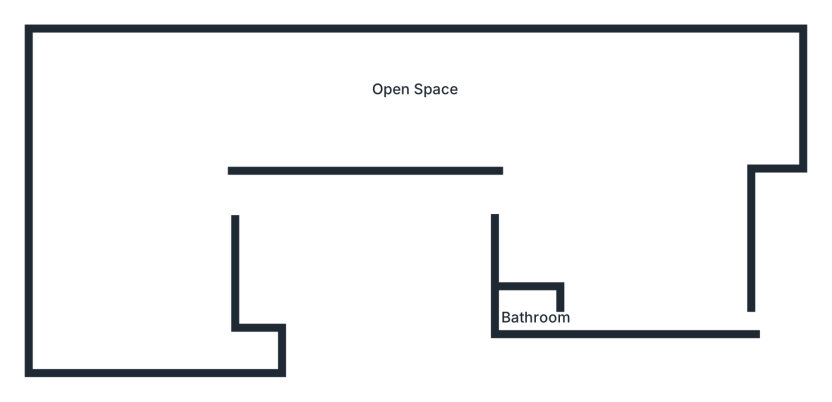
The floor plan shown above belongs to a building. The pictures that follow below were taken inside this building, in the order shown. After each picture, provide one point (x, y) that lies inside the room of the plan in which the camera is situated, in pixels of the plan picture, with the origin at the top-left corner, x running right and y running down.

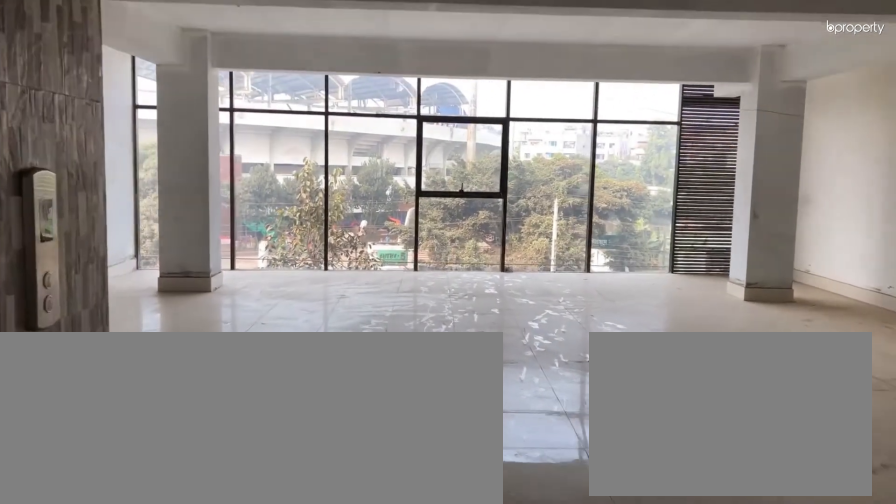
(153, 197)
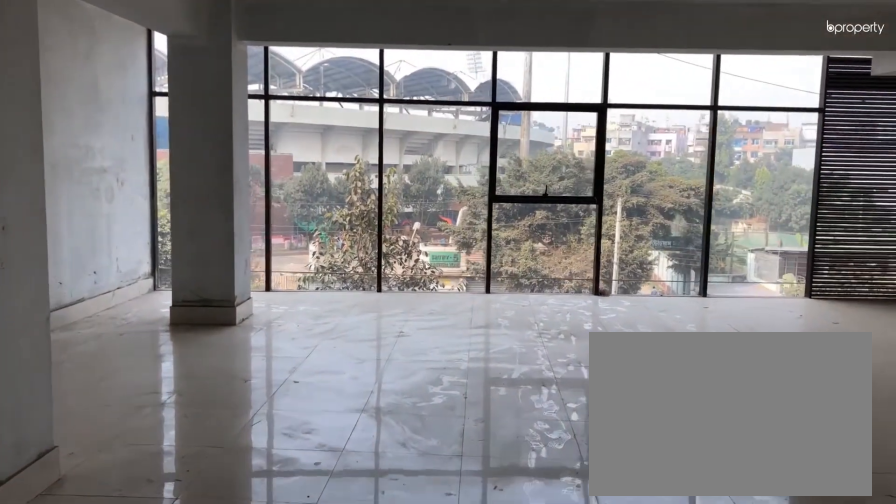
(153, 197)
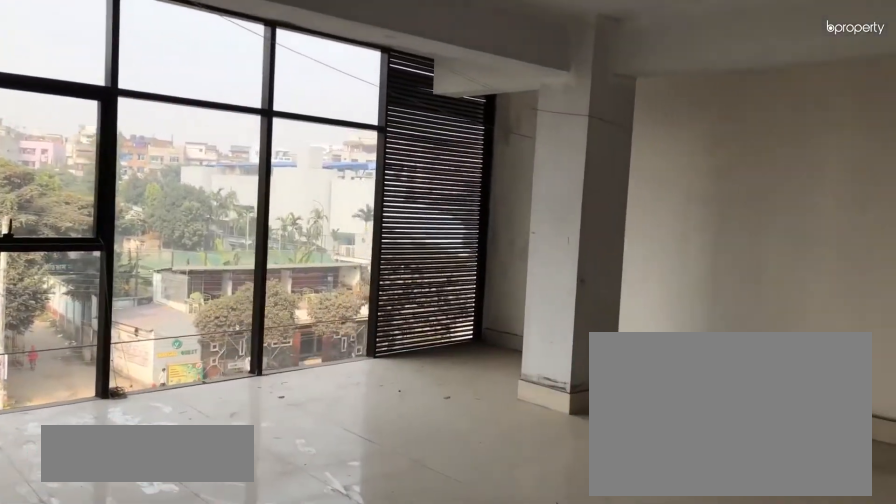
(162, 102)
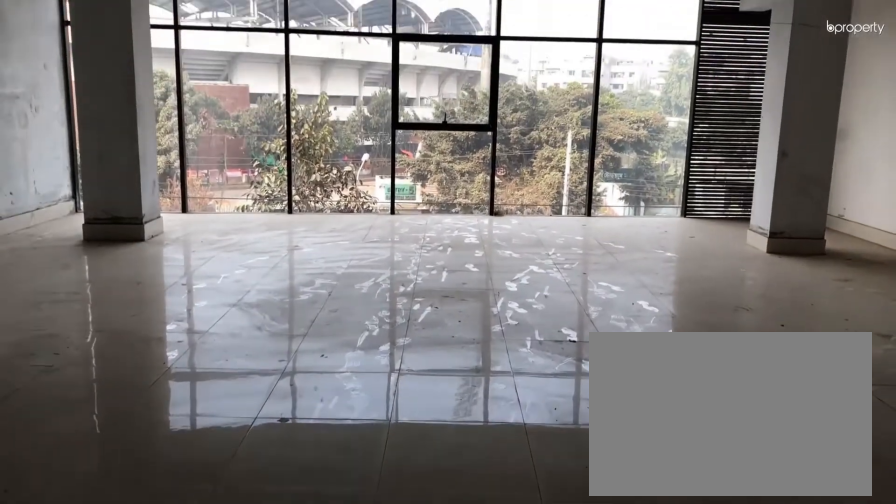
(162, 102)
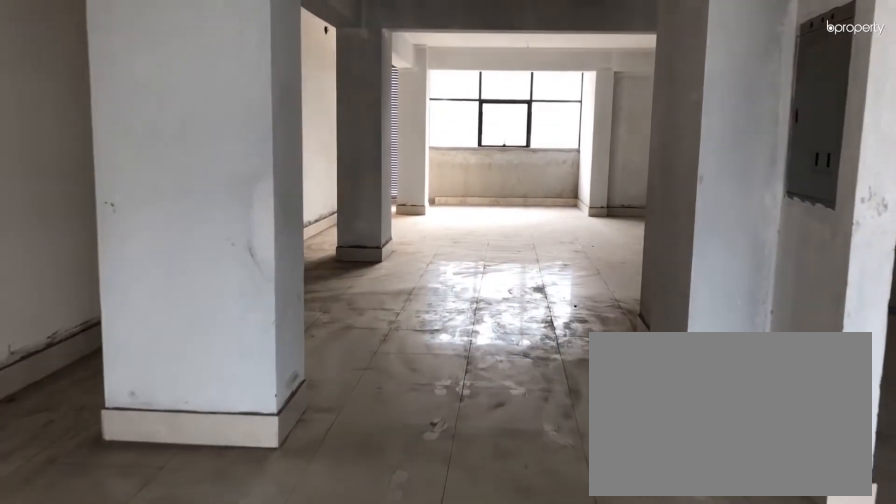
(300, 81)
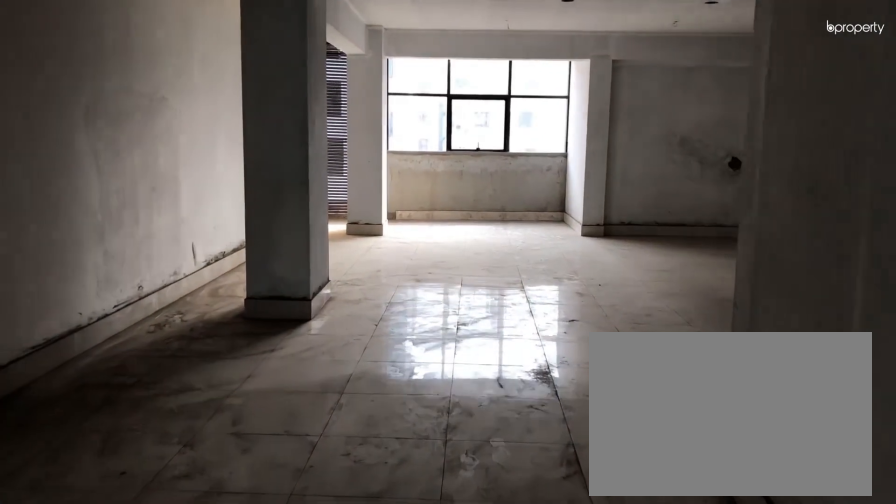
(408, 78)
